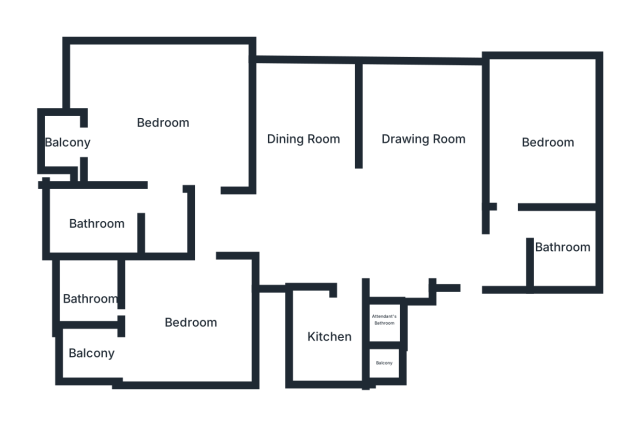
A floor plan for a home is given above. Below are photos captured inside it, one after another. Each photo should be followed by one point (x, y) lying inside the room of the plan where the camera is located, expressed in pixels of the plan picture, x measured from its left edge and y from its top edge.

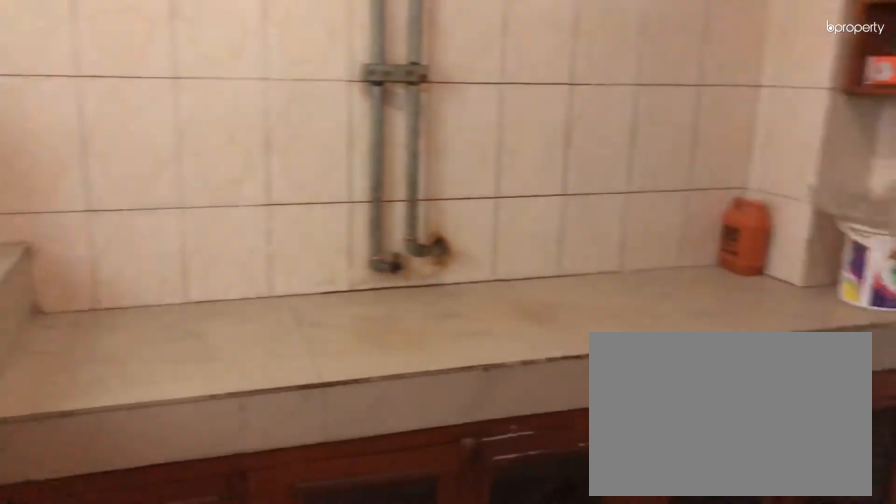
(332, 335)
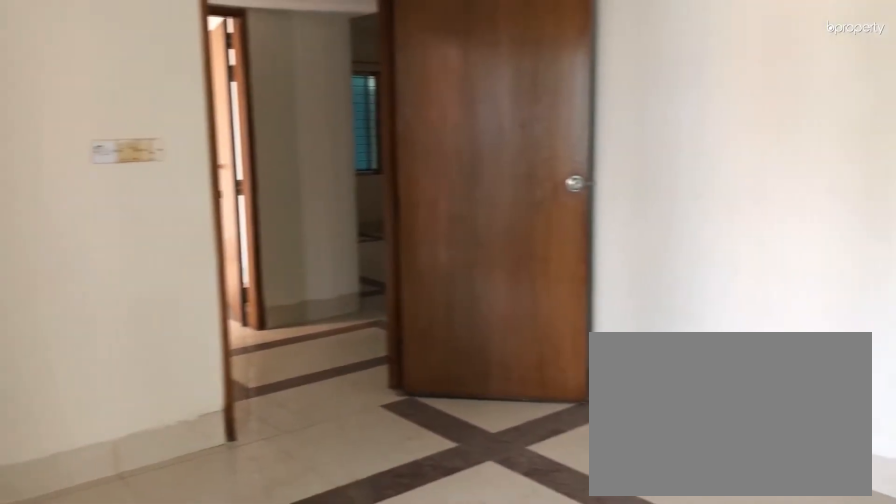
(189, 321)
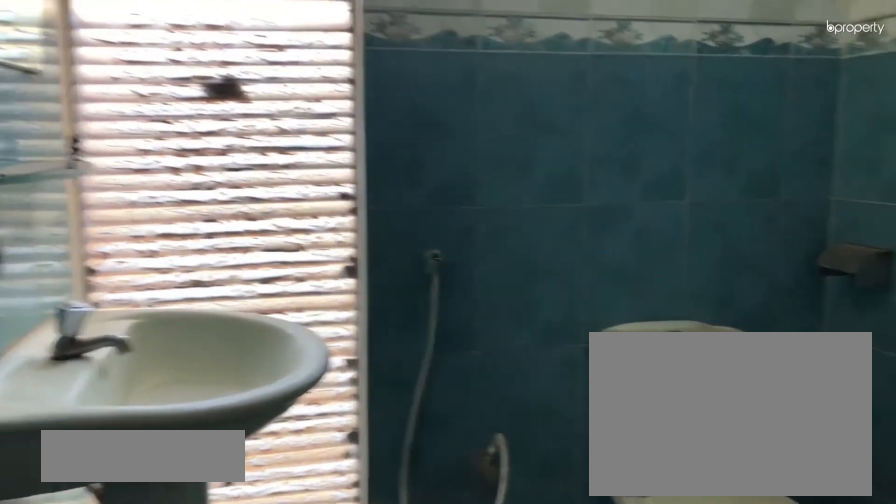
(91, 296)
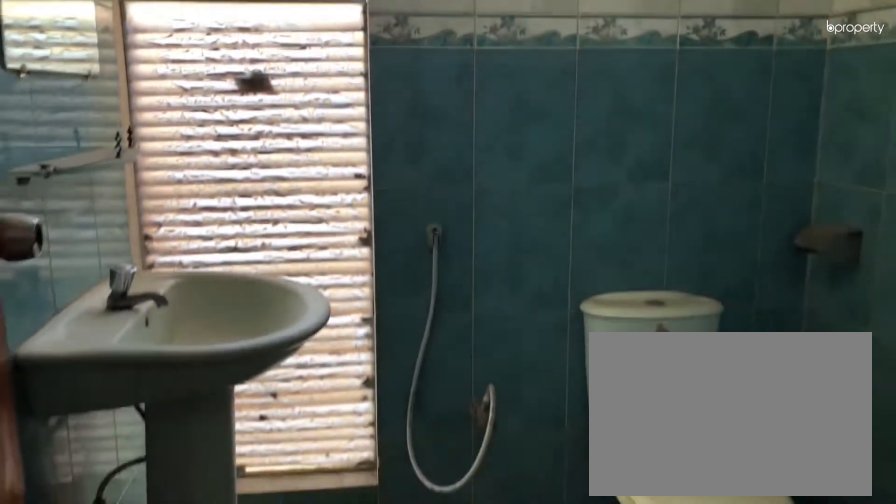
(91, 296)
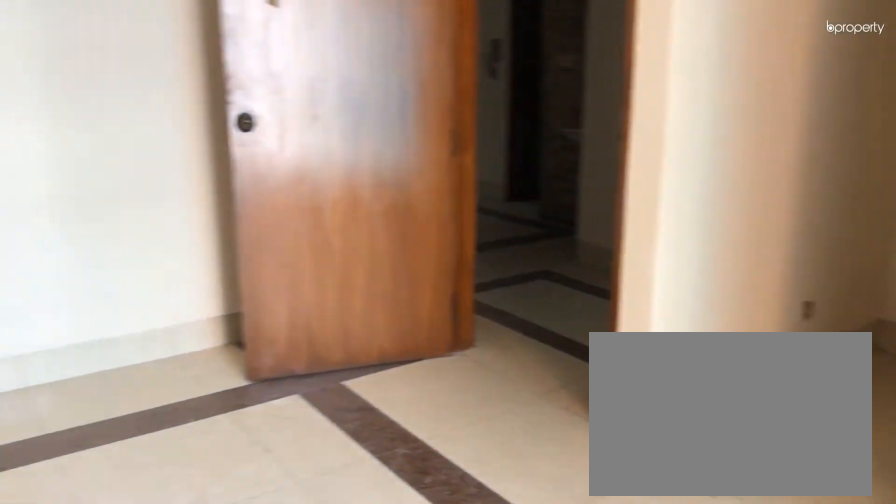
(163, 119)
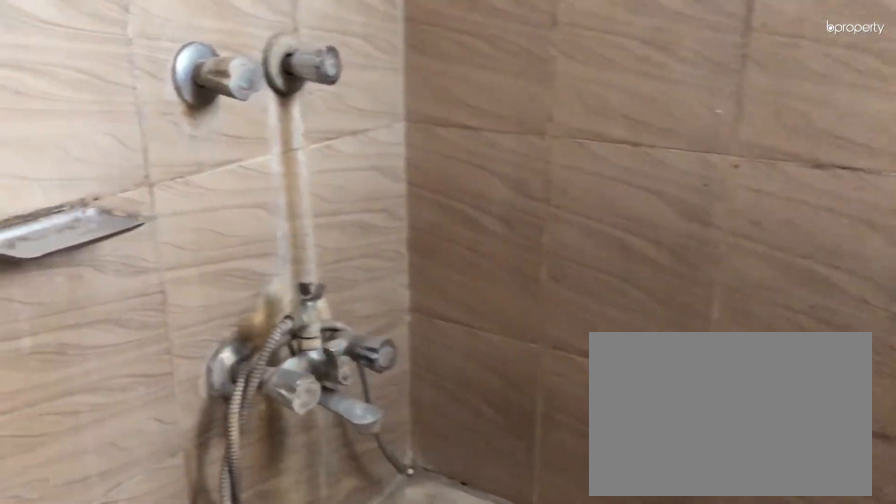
(97, 221)
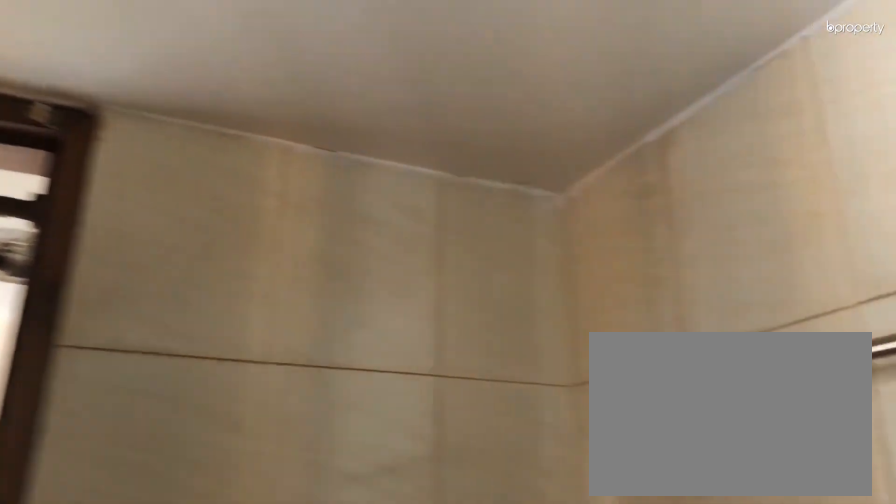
(97, 221)
